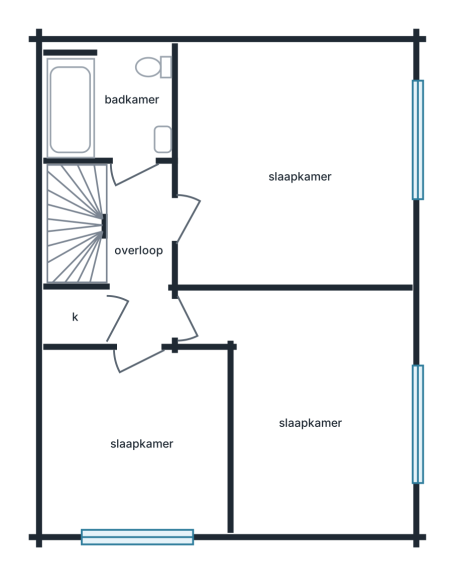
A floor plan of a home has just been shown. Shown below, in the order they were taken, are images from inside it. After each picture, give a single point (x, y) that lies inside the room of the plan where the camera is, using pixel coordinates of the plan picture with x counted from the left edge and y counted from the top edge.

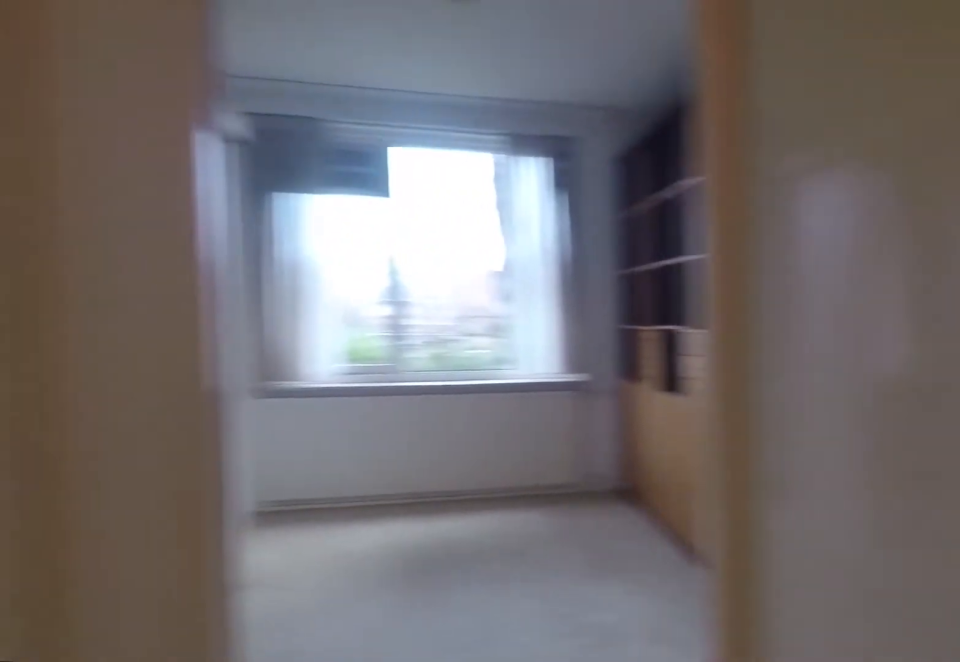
(119, 200)
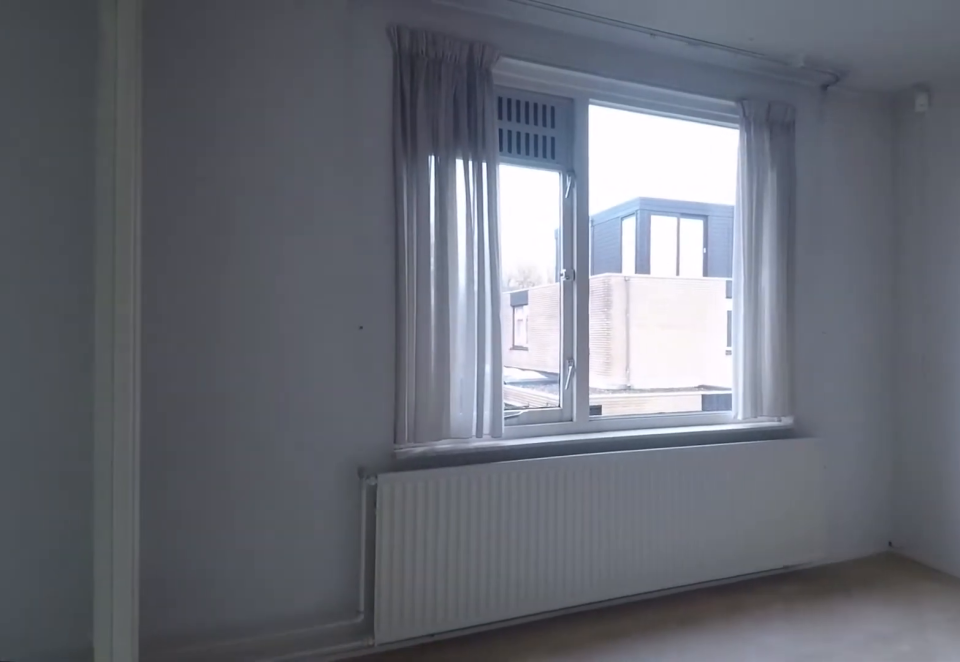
(340, 425)
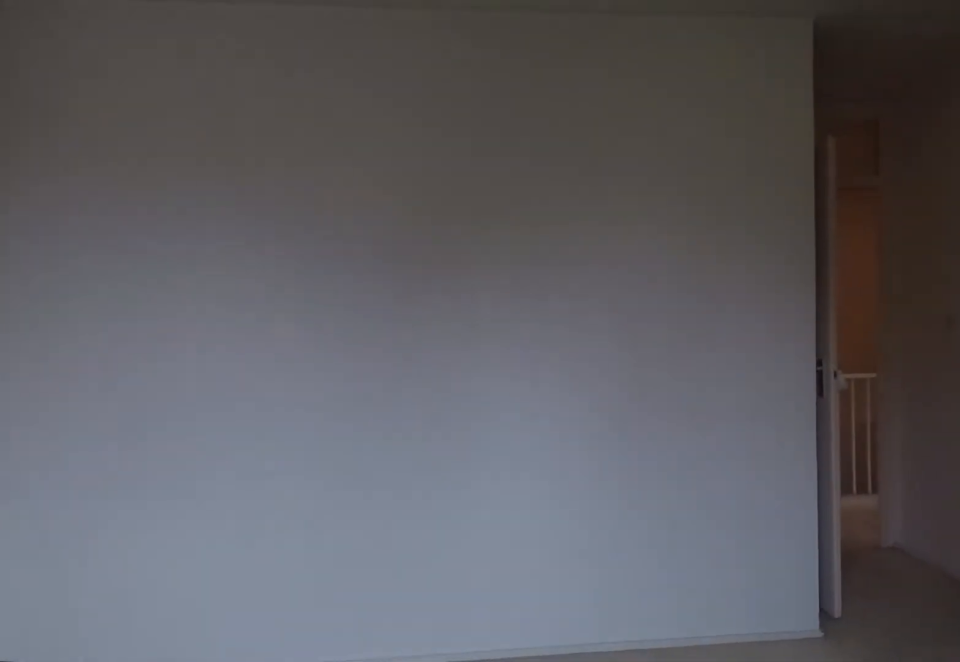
(340, 425)
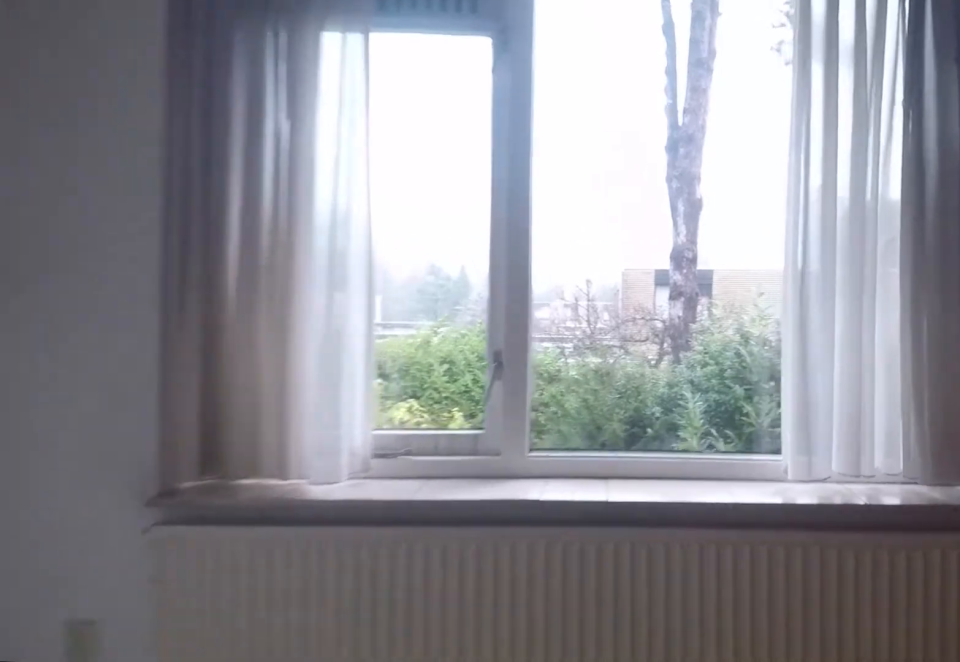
(136, 439)
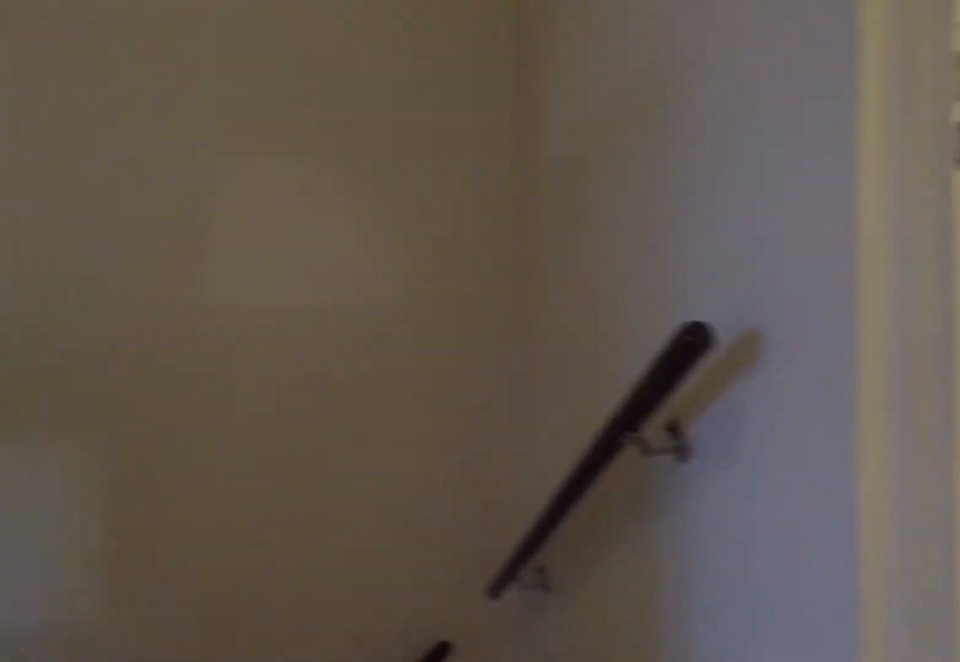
(119, 202)
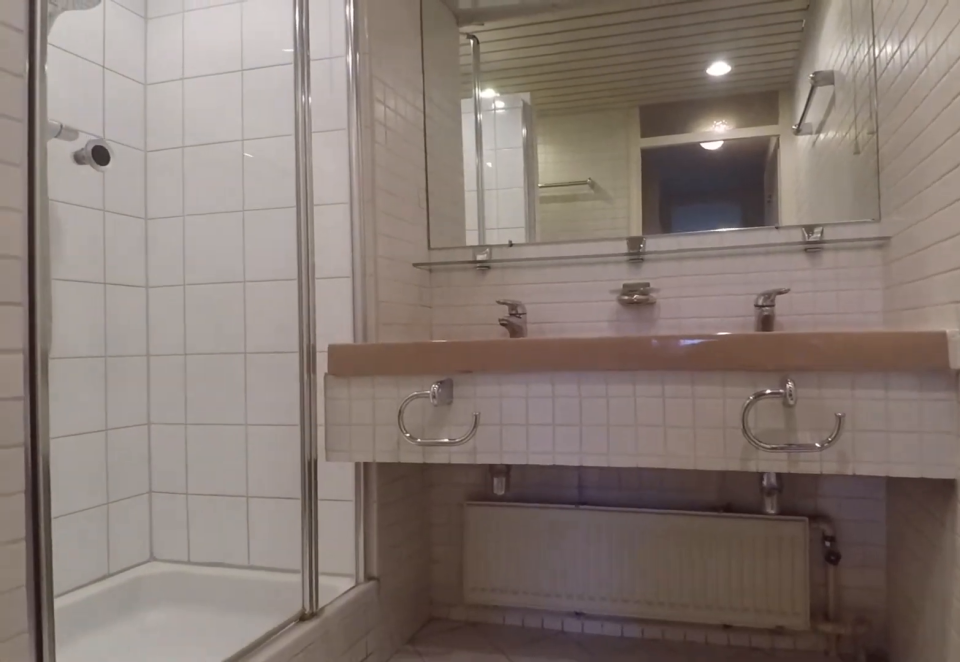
(108, 106)
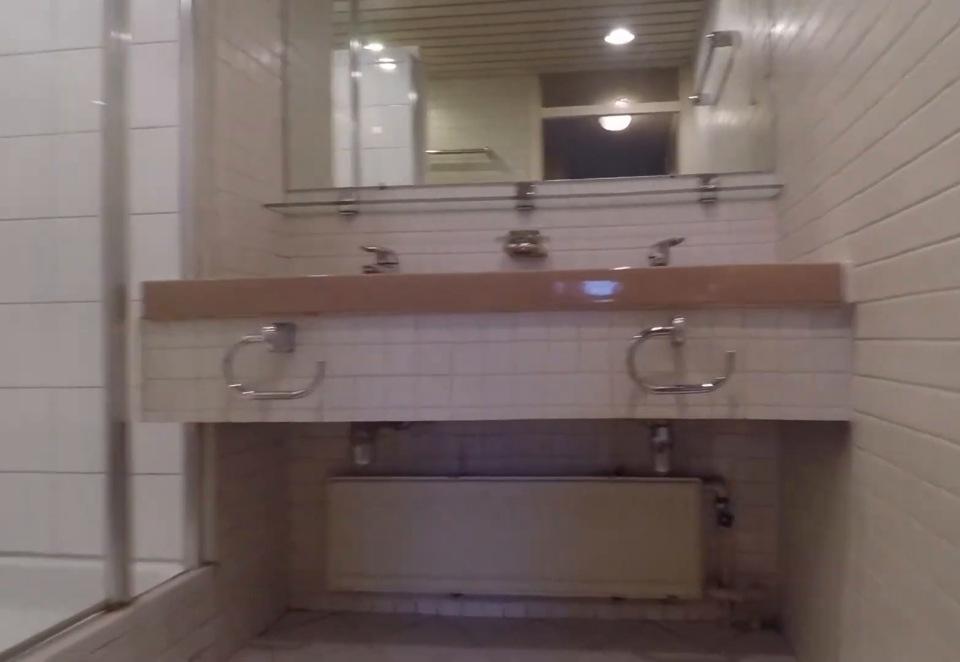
(108, 106)
